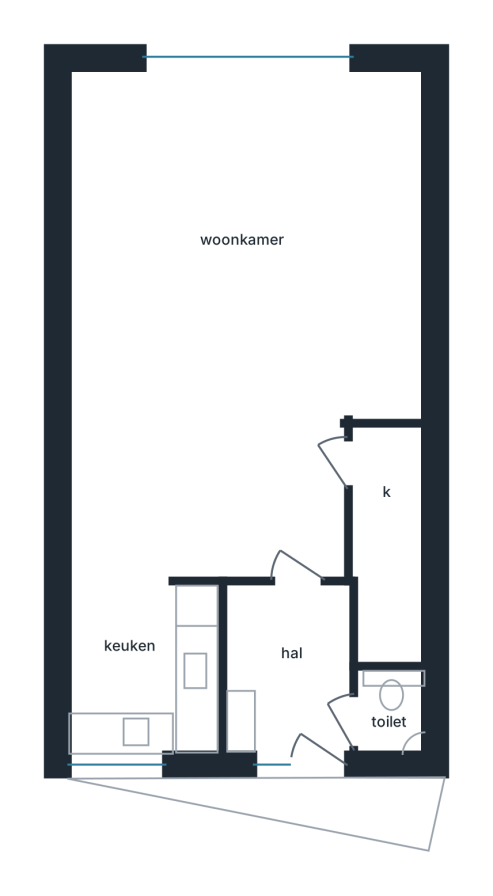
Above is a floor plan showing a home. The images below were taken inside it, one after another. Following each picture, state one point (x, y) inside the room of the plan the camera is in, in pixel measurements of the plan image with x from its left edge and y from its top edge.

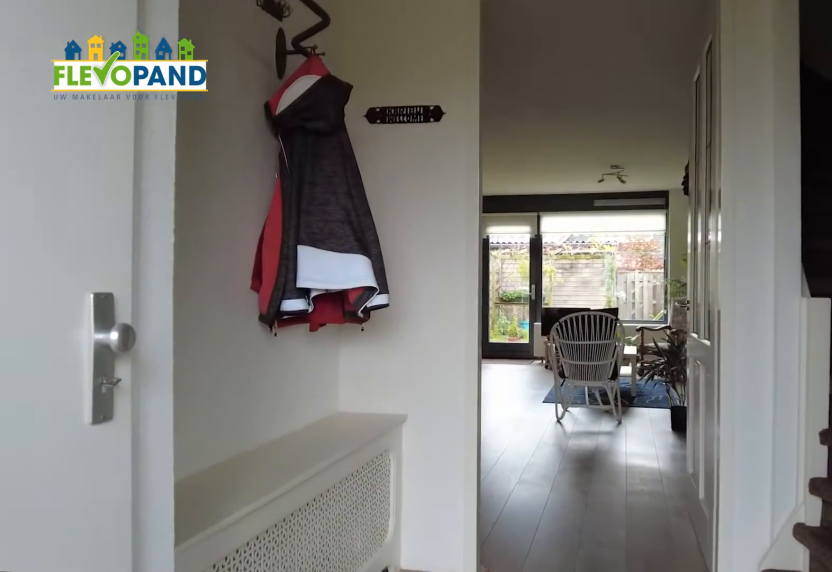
(295, 666)
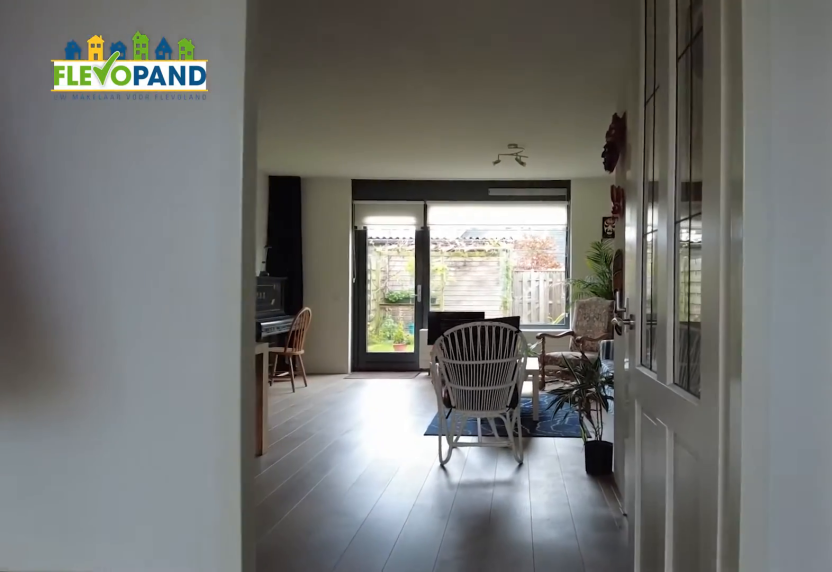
(295, 666)
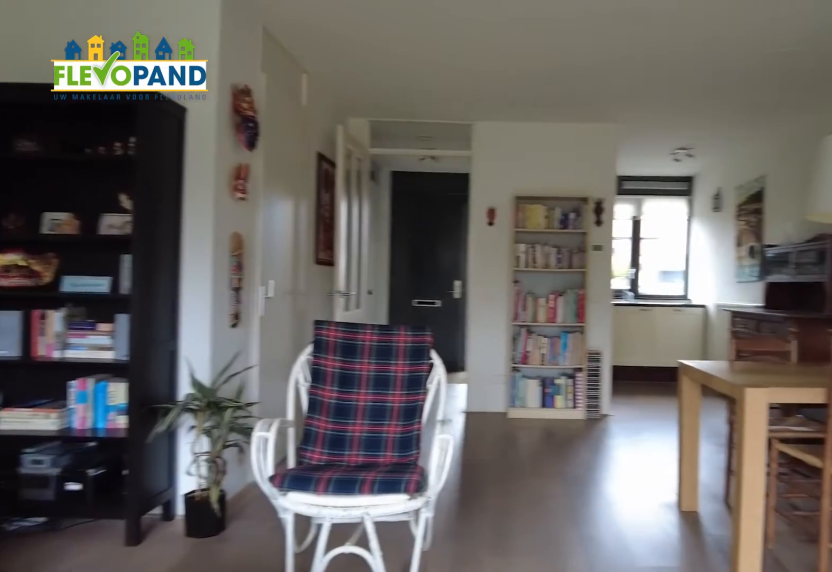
(277, 308)
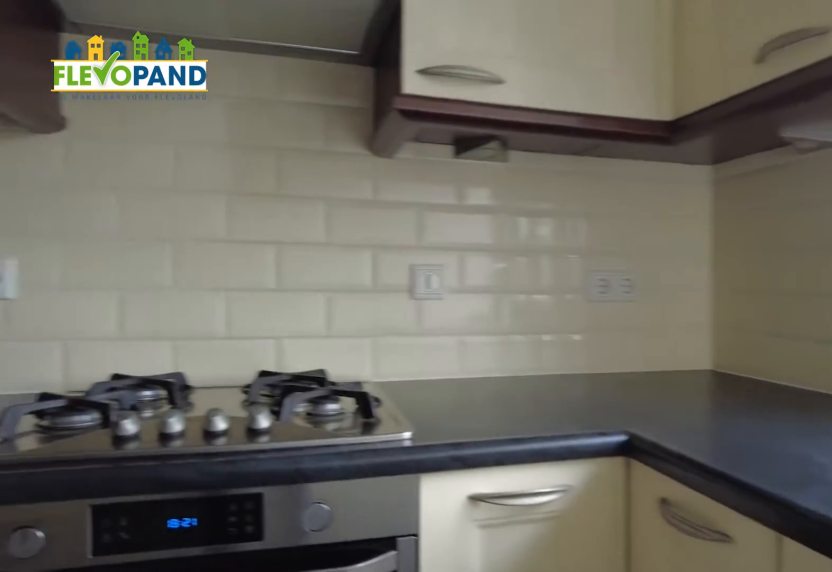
(141, 670)
